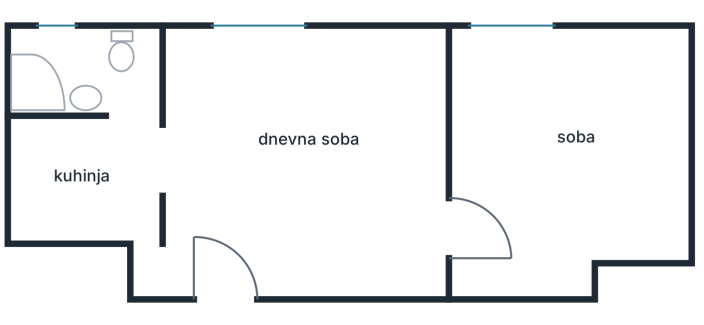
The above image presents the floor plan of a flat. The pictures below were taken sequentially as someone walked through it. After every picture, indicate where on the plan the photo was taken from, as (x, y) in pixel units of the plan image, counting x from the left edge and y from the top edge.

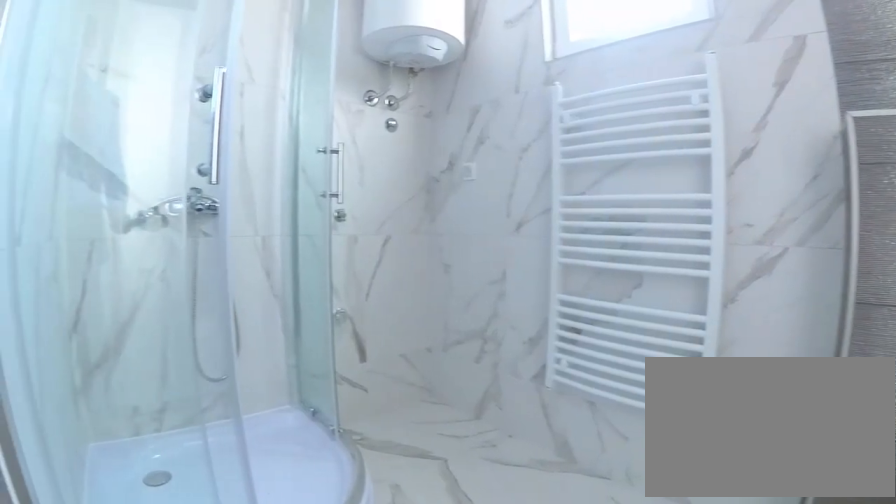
(129, 105)
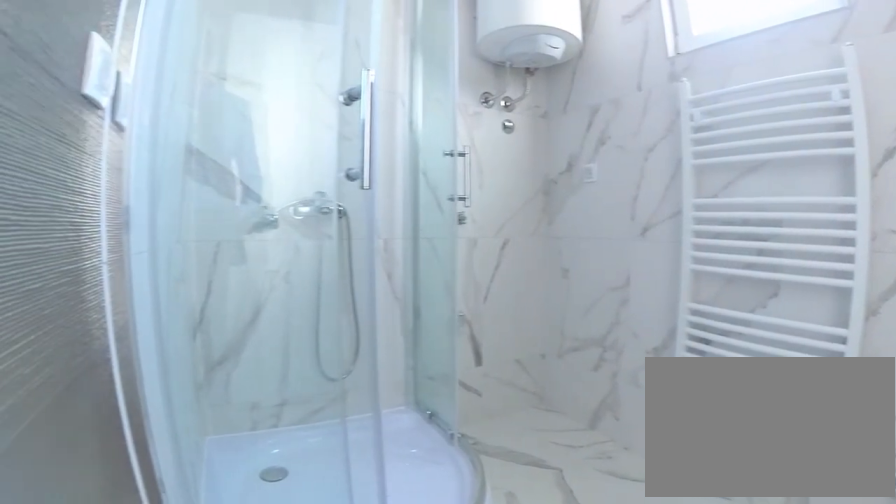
(132, 101)
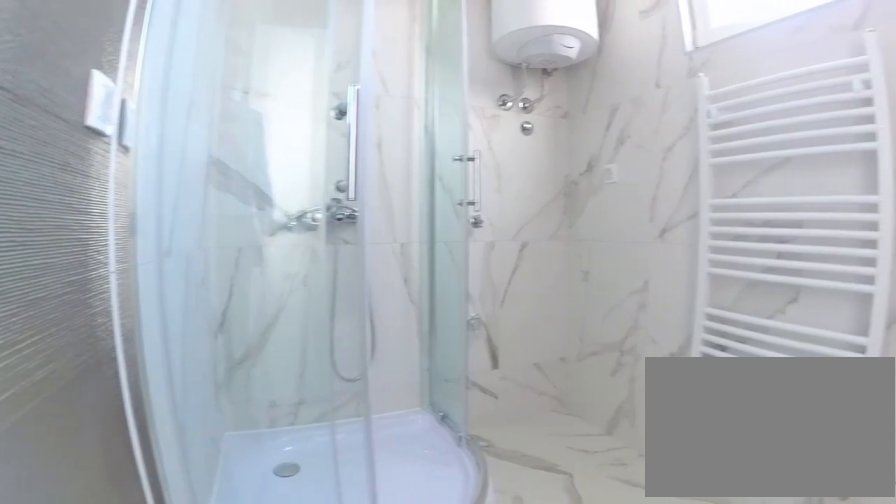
(133, 99)
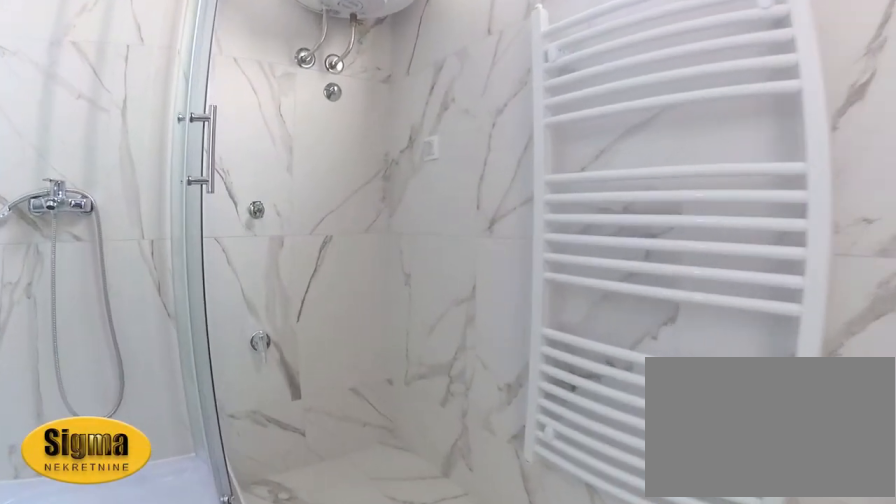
(120, 83)
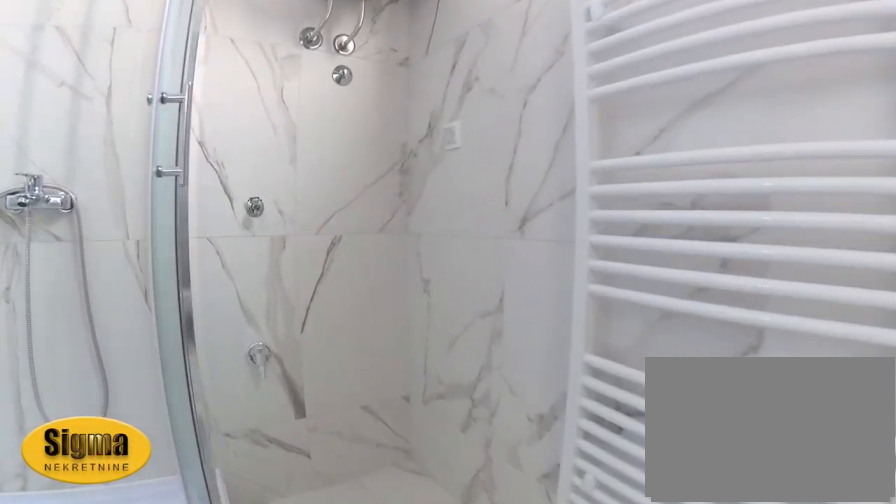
(116, 74)
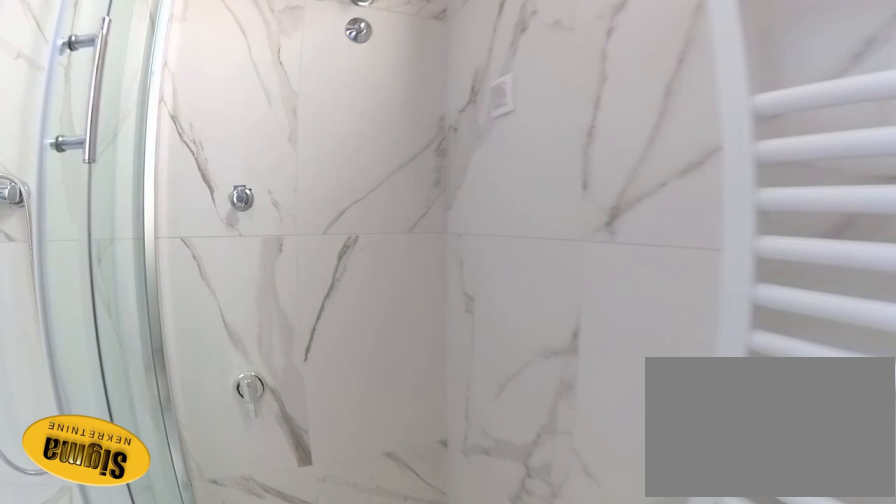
(101, 63)
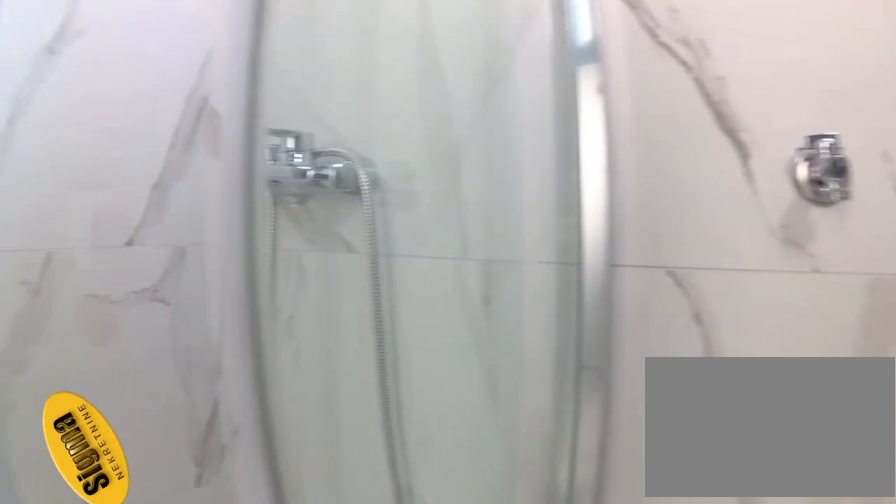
(62, 49)
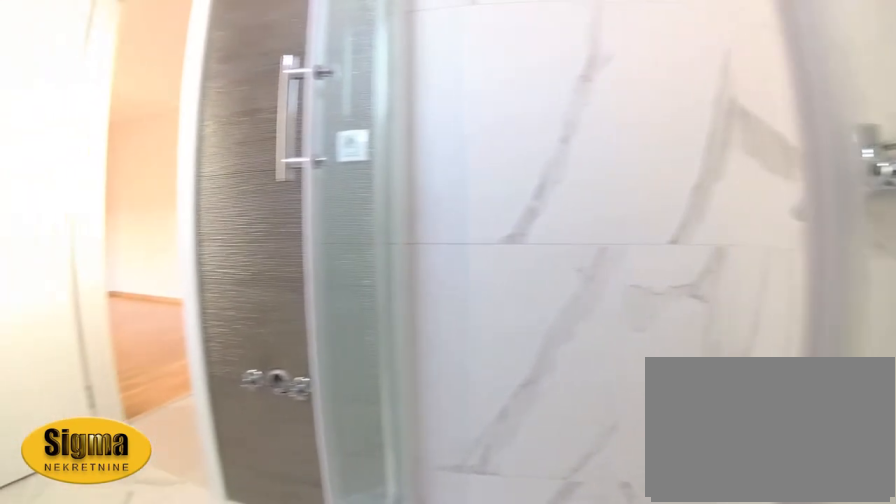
(49, 42)
